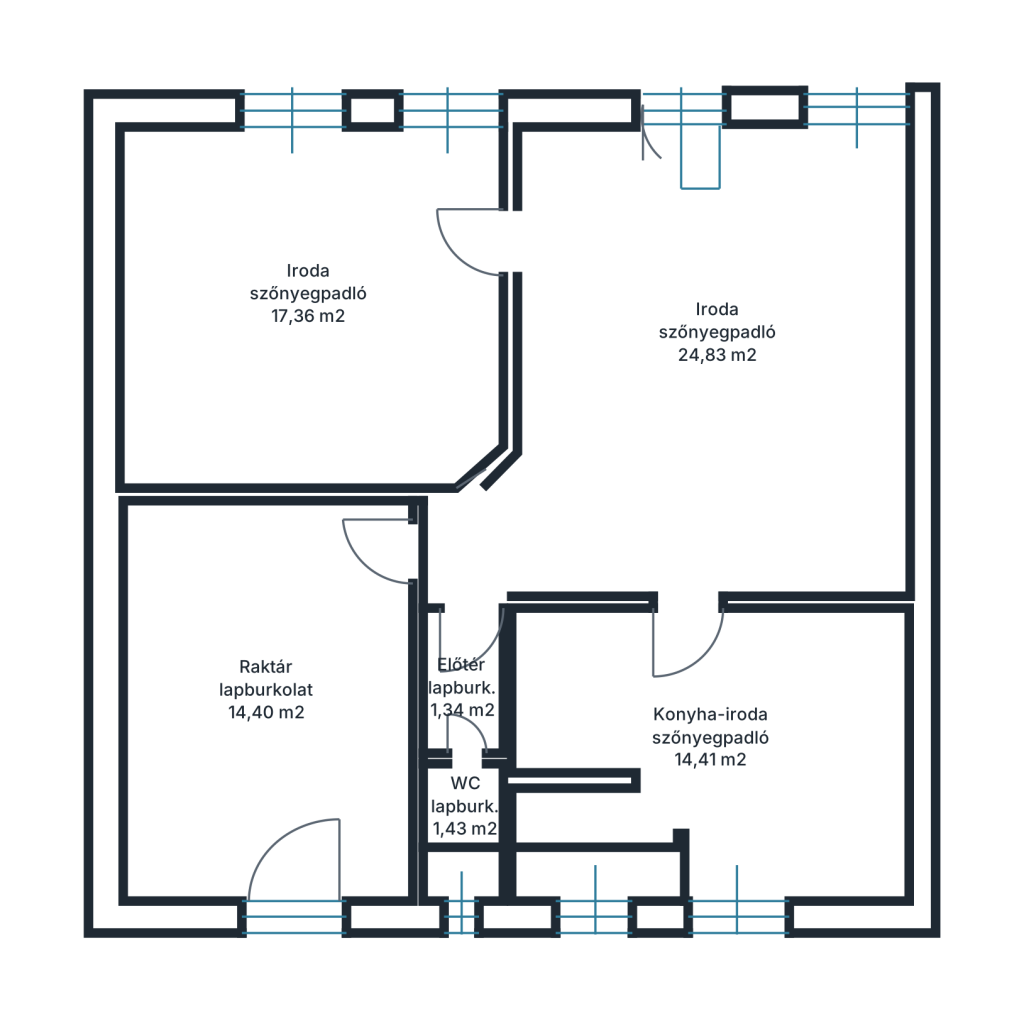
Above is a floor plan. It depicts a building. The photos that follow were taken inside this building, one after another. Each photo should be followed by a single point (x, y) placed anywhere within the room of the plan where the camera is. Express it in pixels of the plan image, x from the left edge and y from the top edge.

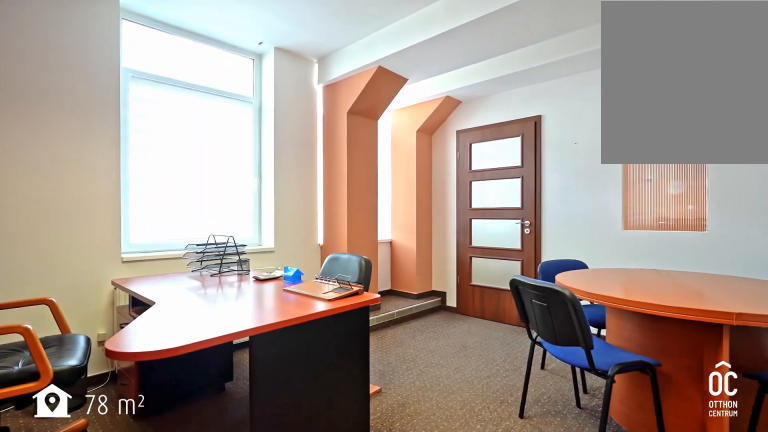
(310, 299)
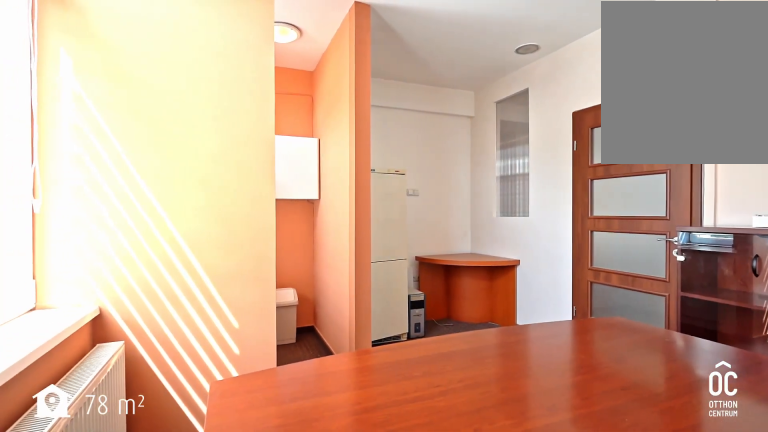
(715, 739)
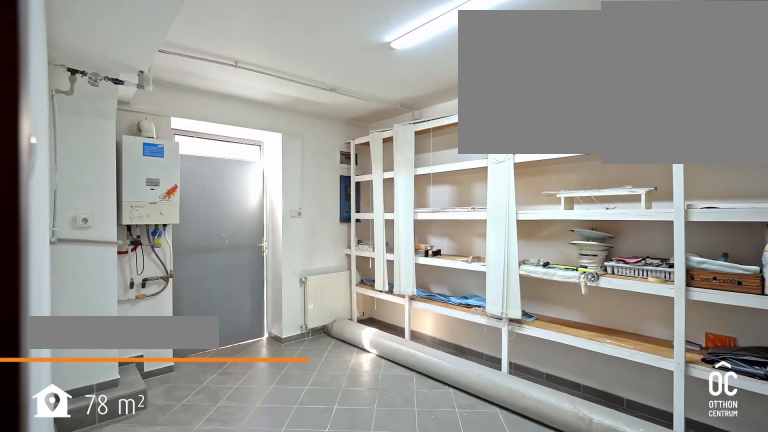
(275, 698)
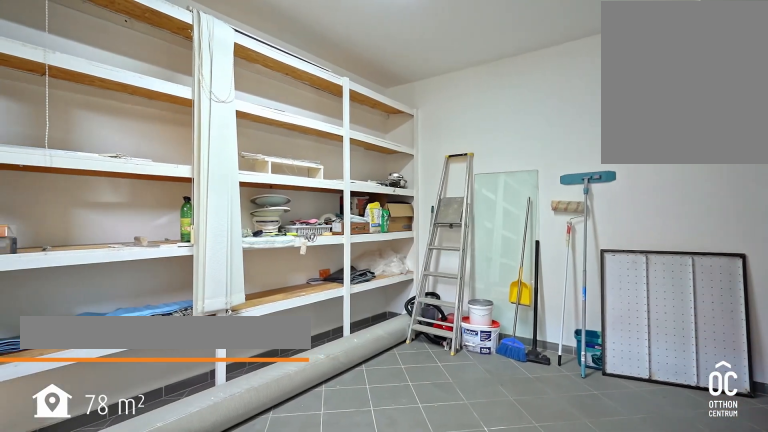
(274, 698)
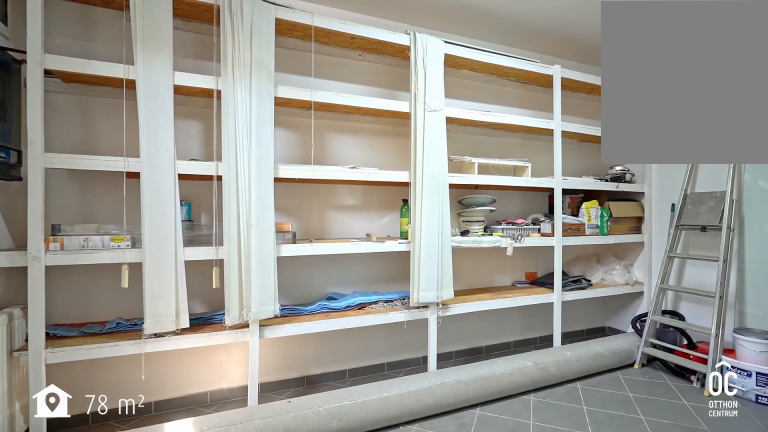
(275, 698)
